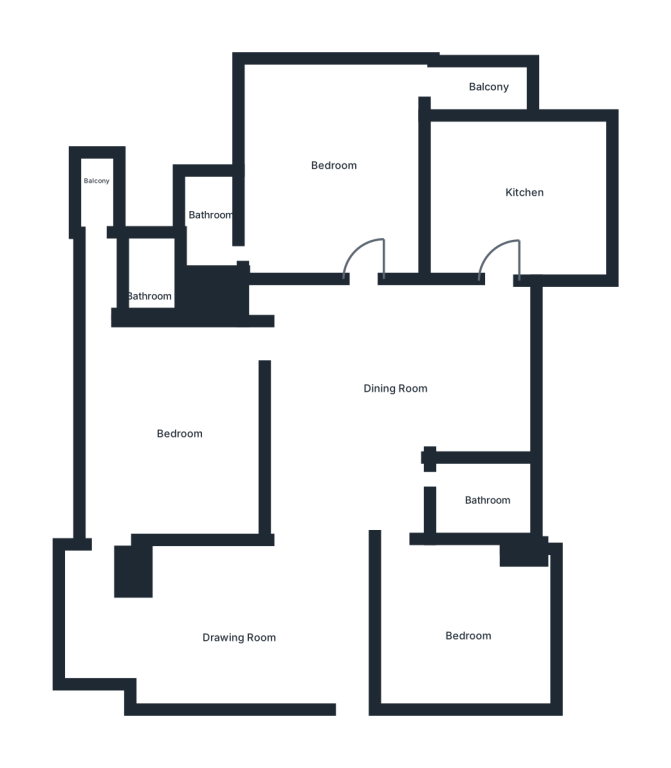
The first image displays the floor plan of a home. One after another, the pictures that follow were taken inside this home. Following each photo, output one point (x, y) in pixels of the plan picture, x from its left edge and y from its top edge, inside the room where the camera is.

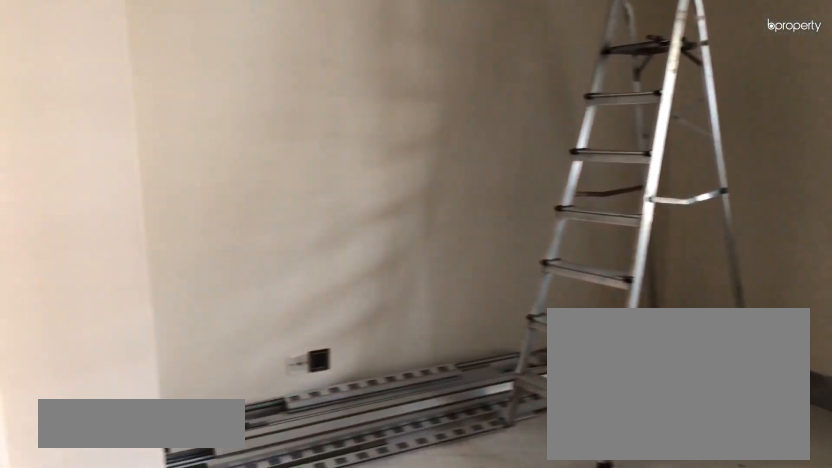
(467, 622)
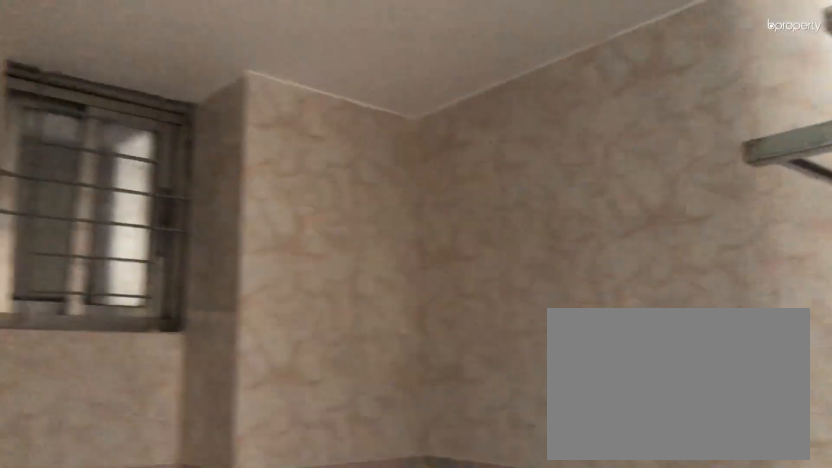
(477, 496)
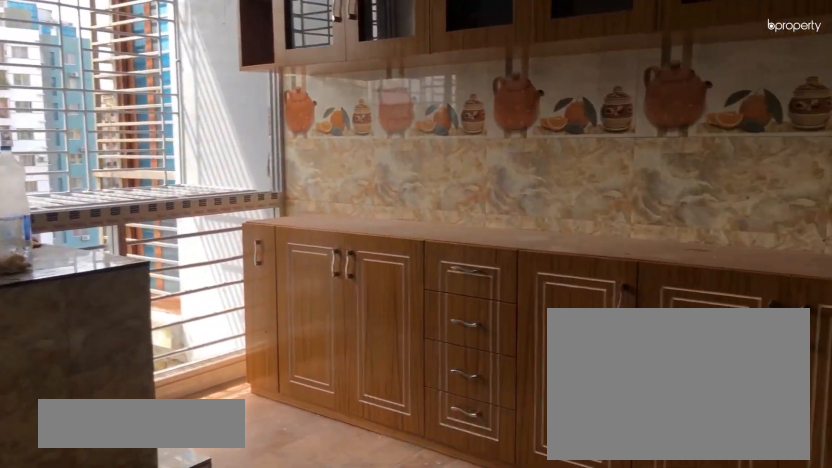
(517, 188)
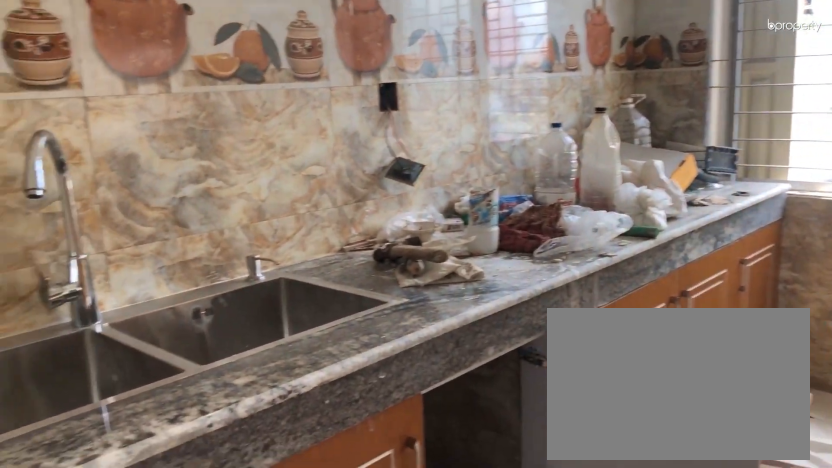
(517, 188)
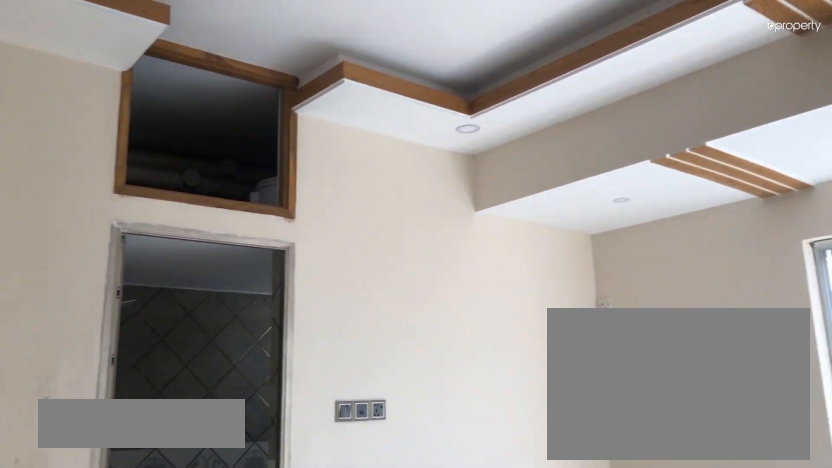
(334, 161)
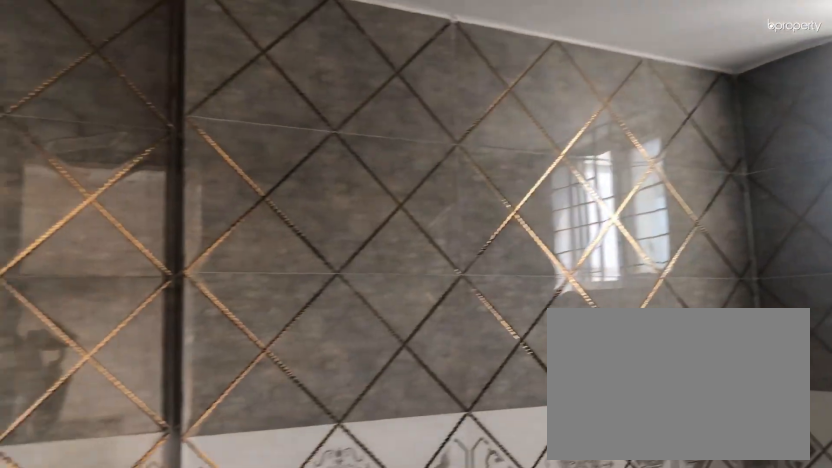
(209, 205)
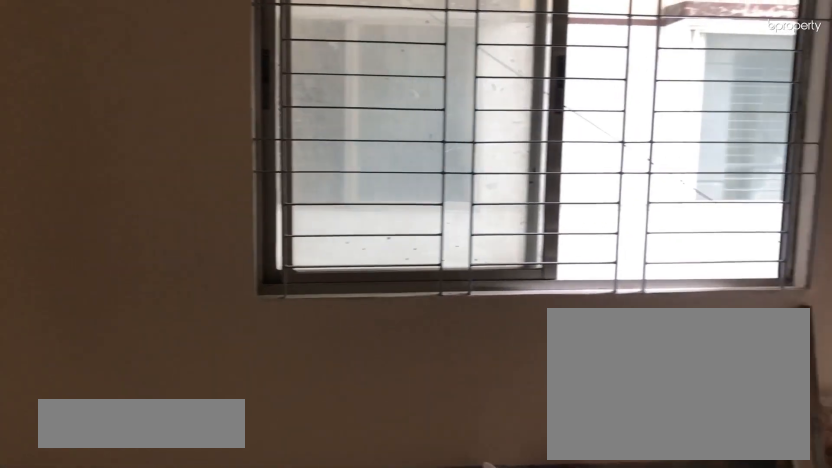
(165, 434)
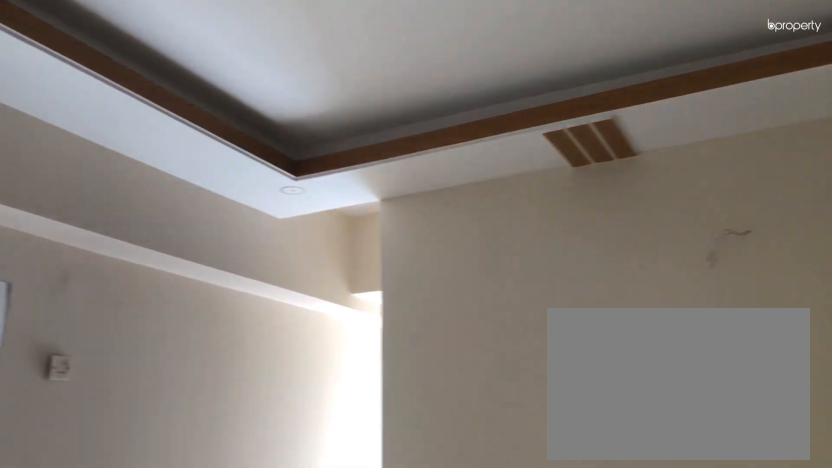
(165, 434)
